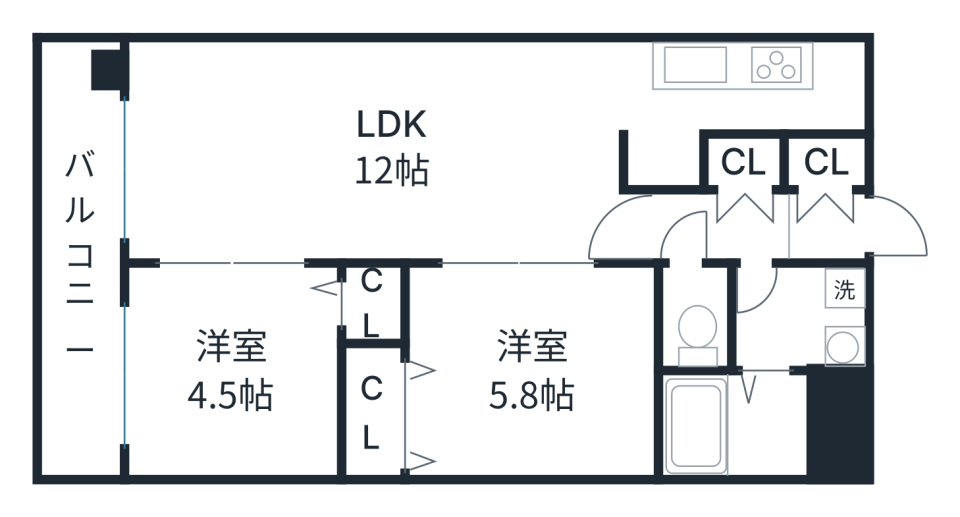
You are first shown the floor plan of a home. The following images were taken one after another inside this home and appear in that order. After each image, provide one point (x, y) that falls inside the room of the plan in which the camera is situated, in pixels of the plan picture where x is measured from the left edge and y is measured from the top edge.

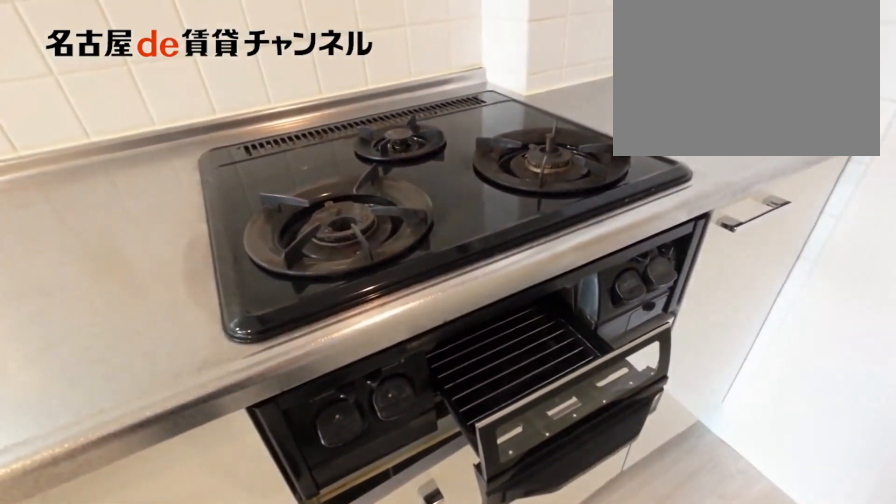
(746, 87)
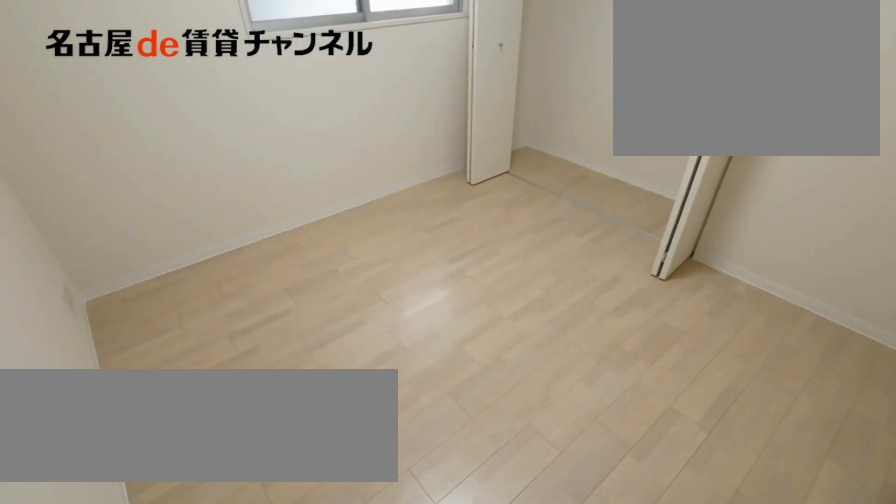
(509, 371)
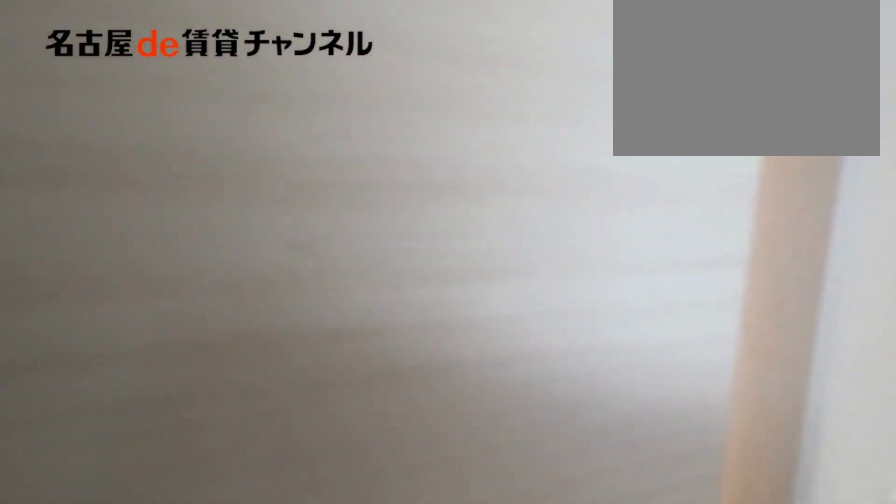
(509, 371)
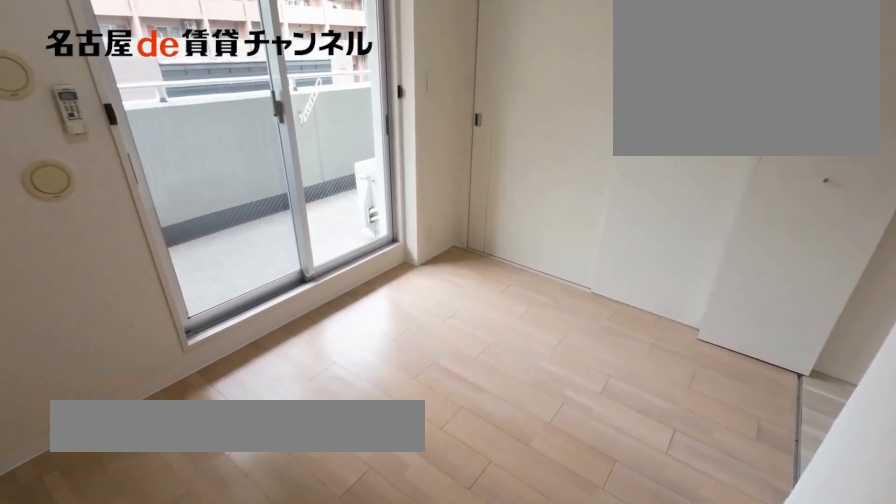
(246, 359)
